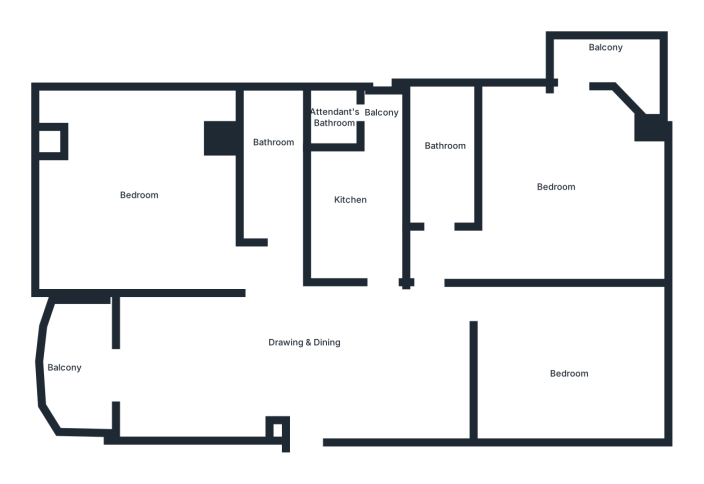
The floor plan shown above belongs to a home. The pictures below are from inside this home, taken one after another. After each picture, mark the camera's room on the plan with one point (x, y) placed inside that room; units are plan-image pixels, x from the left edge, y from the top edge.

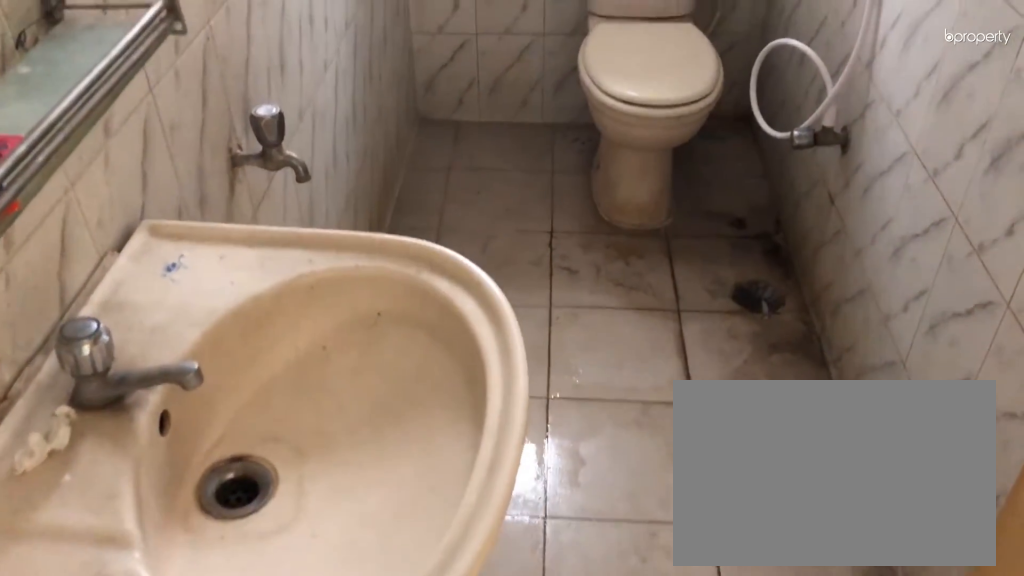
(274, 155)
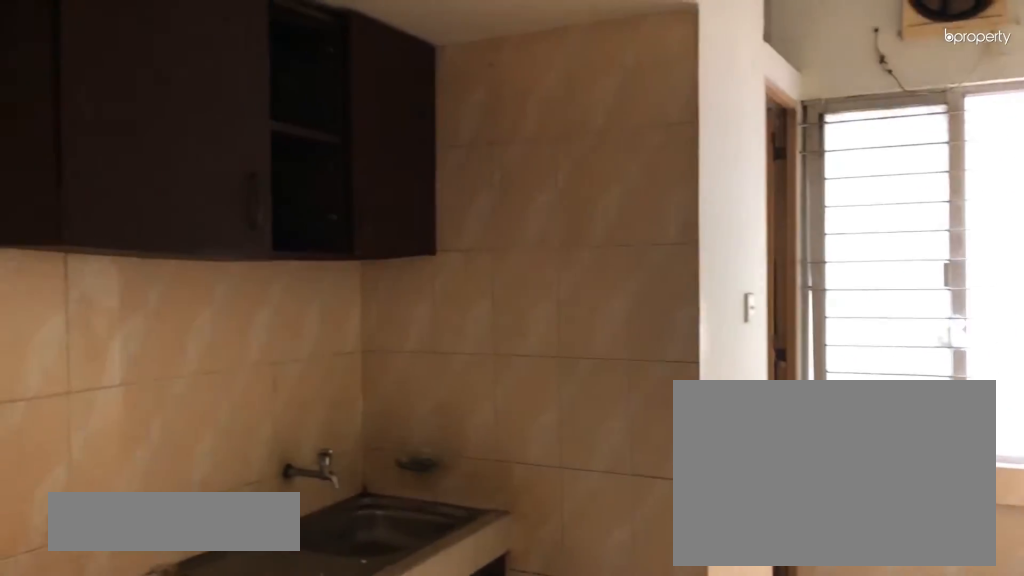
(359, 212)
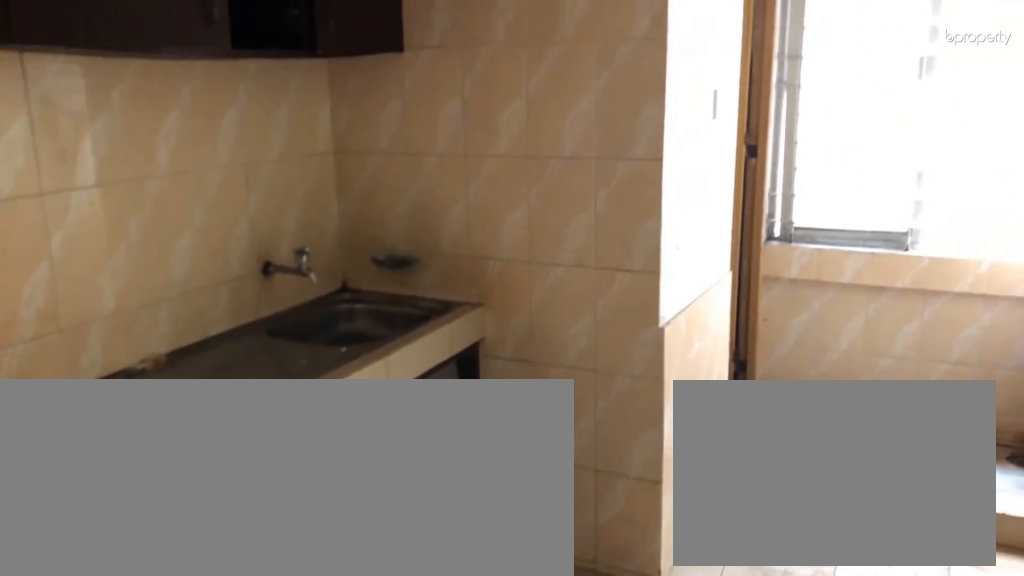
(359, 212)
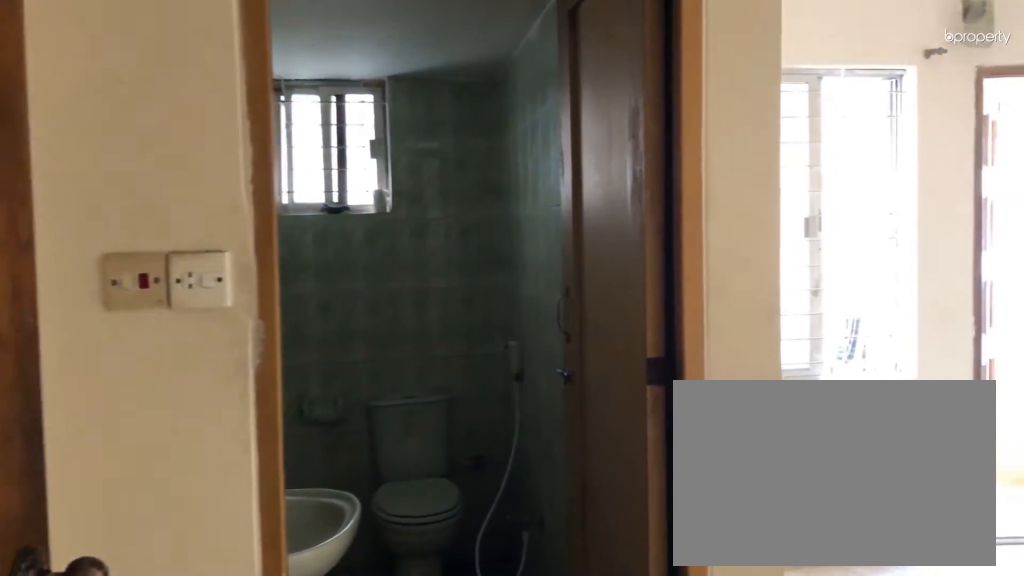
(448, 257)
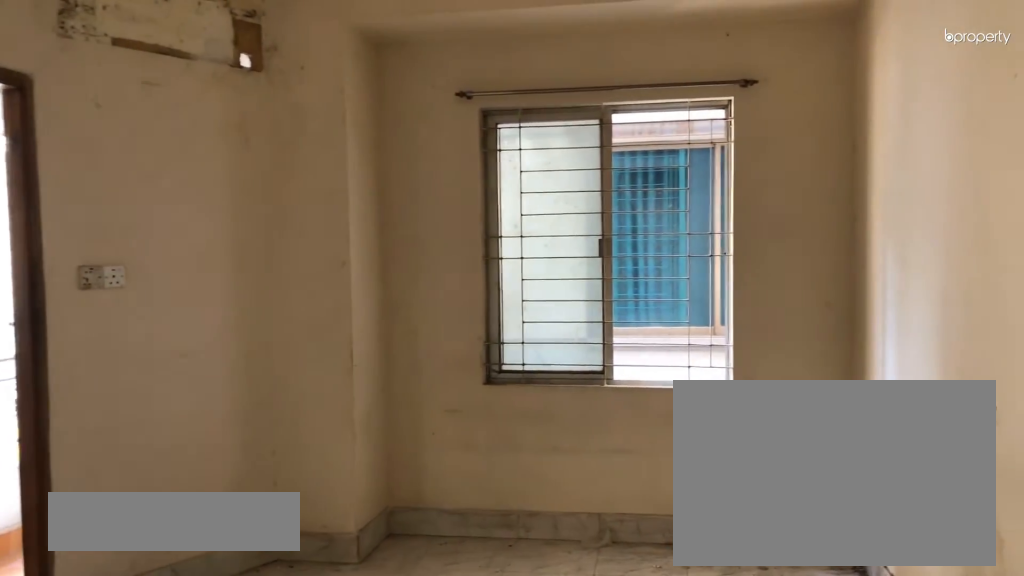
(561, 195)
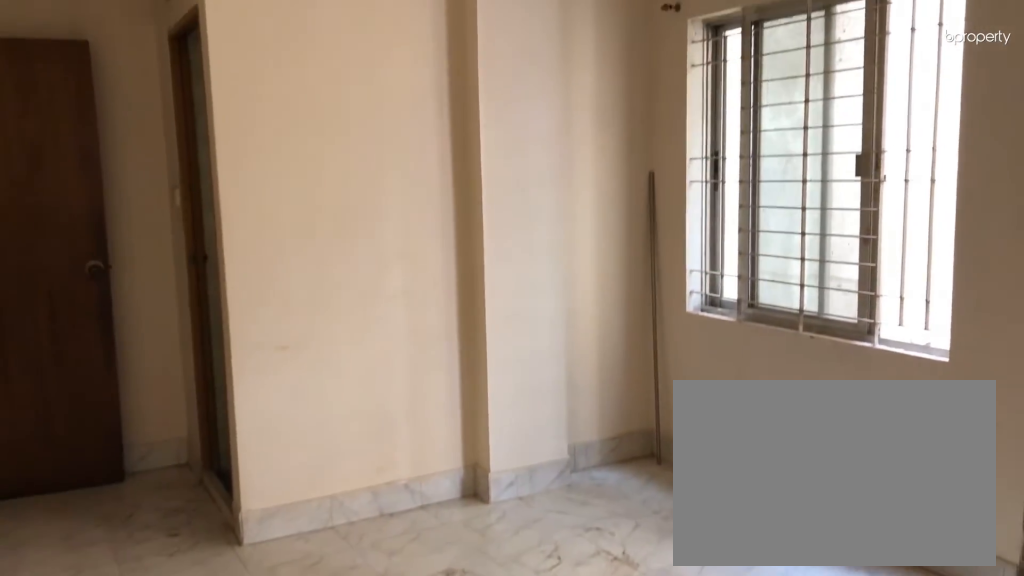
(561, 195)
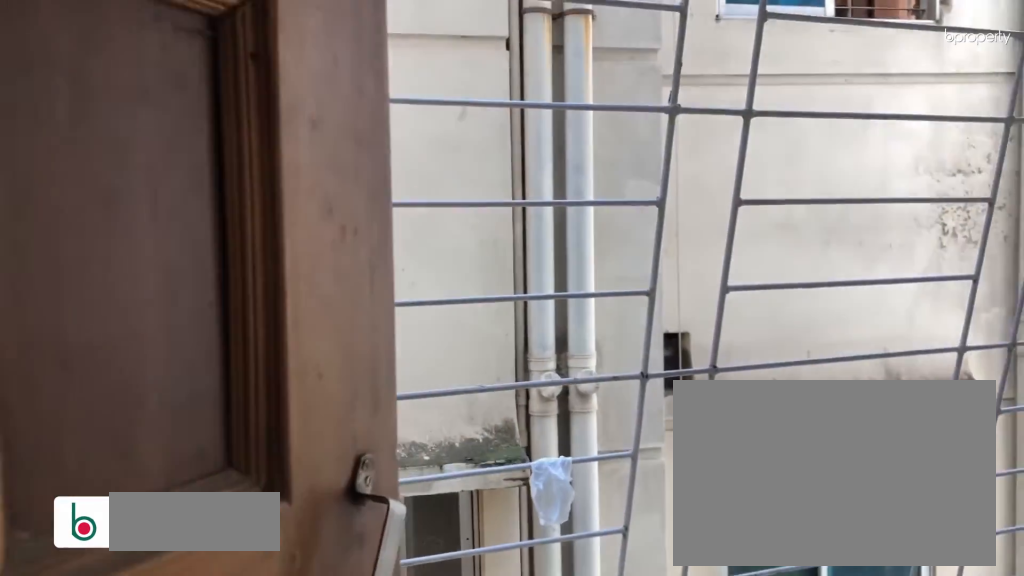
(582, 69)
